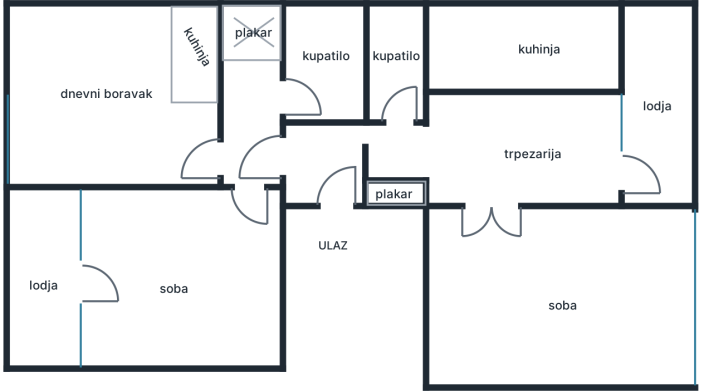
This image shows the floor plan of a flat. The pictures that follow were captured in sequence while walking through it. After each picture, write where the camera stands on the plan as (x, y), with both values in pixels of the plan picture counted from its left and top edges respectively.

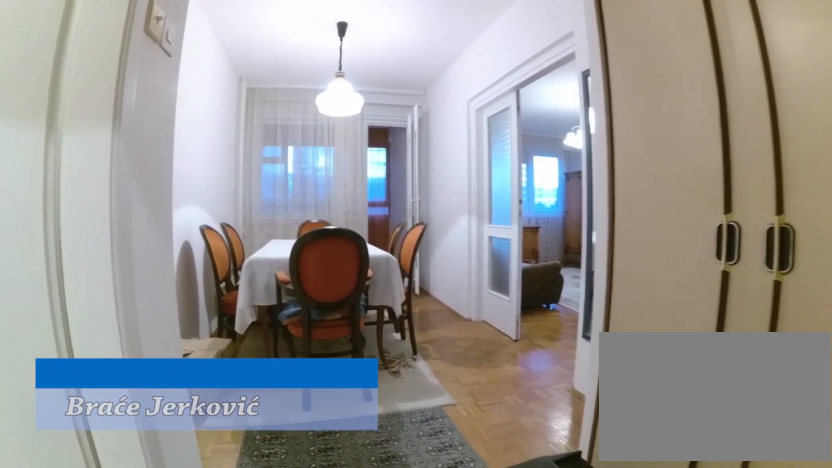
(376, 167)
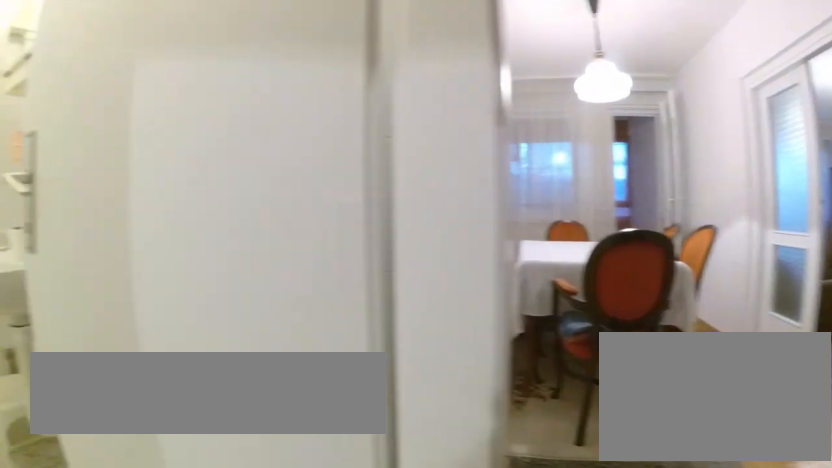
(381, 163)
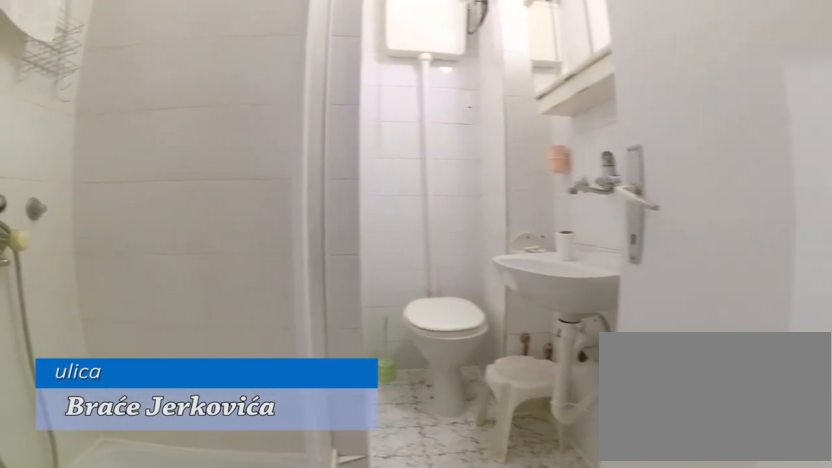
(394, 151)
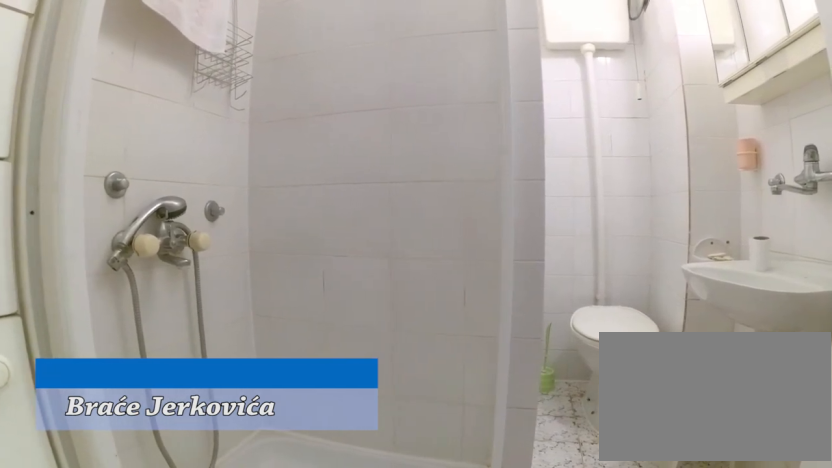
(397, 142)
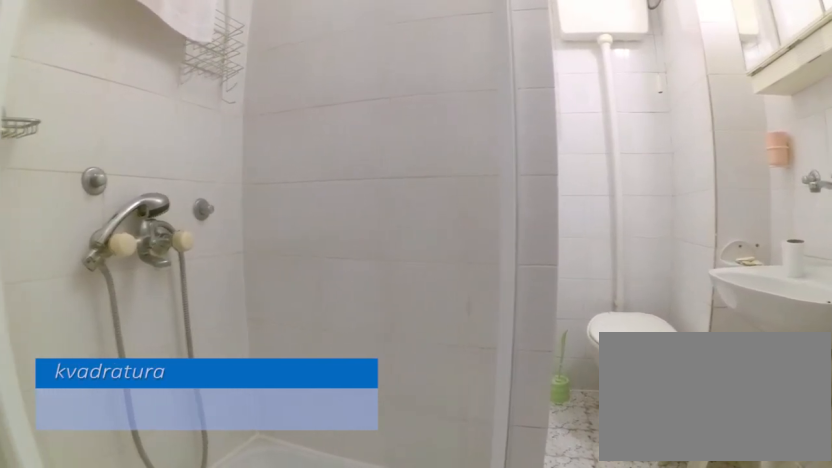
(397, 138)
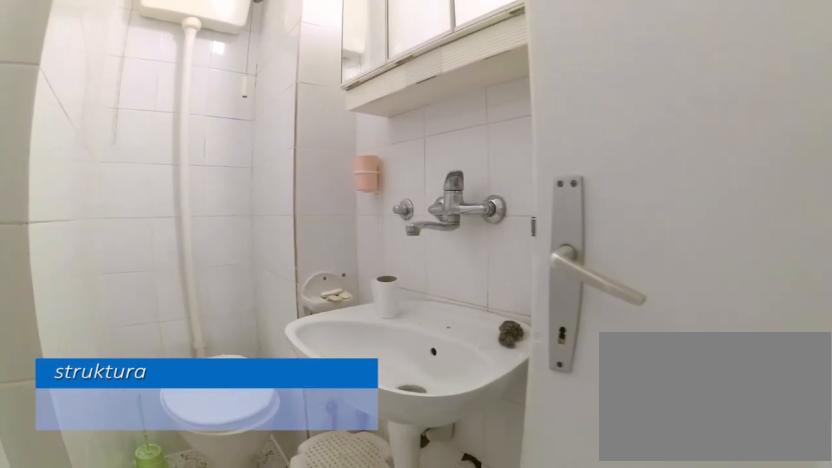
(397, 121)
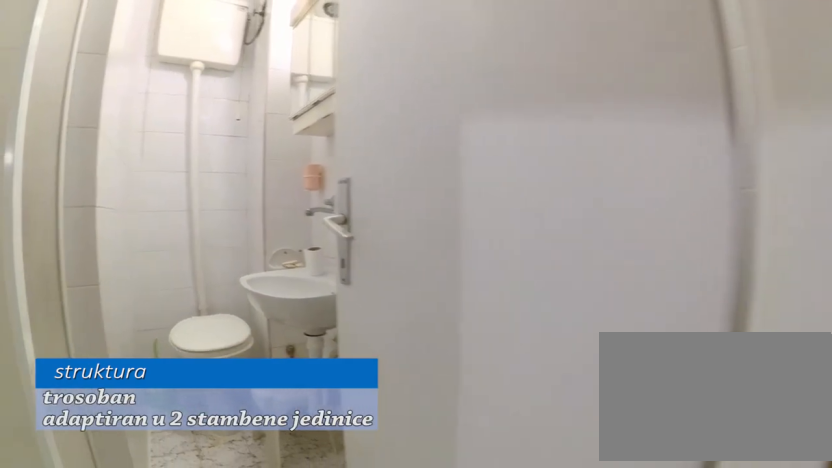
(375, 138)
